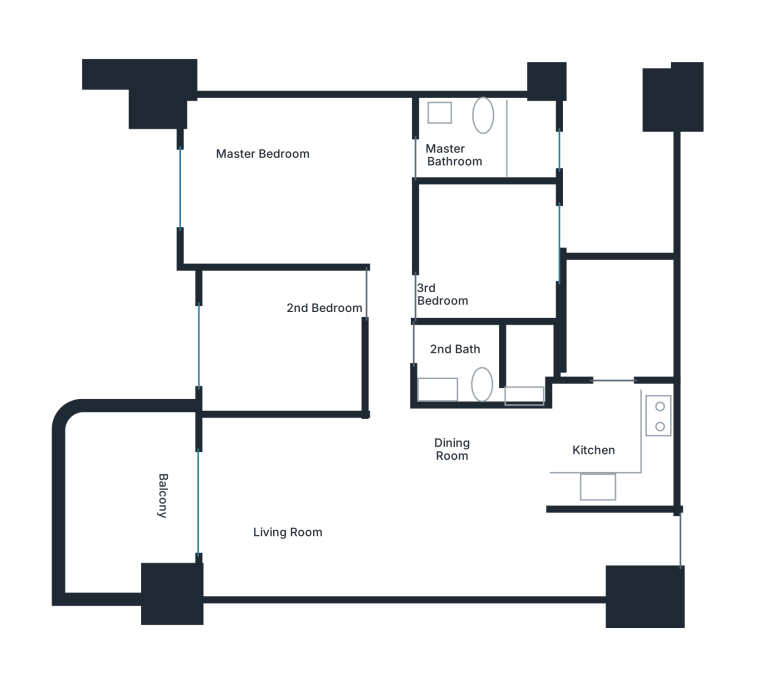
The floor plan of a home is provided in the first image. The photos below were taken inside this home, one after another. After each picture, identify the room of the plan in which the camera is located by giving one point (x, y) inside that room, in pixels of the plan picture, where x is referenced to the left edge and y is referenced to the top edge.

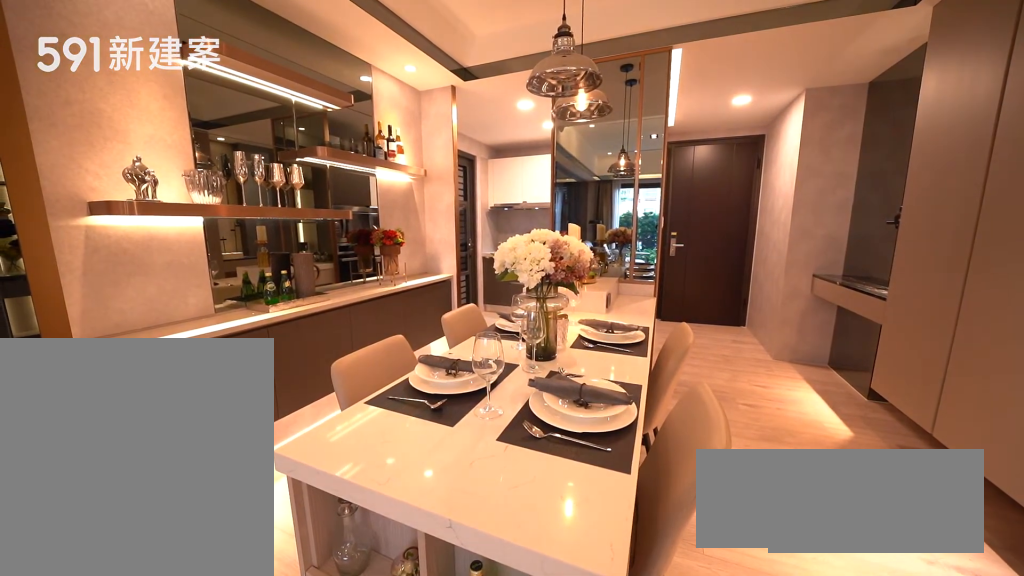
(484, 462)
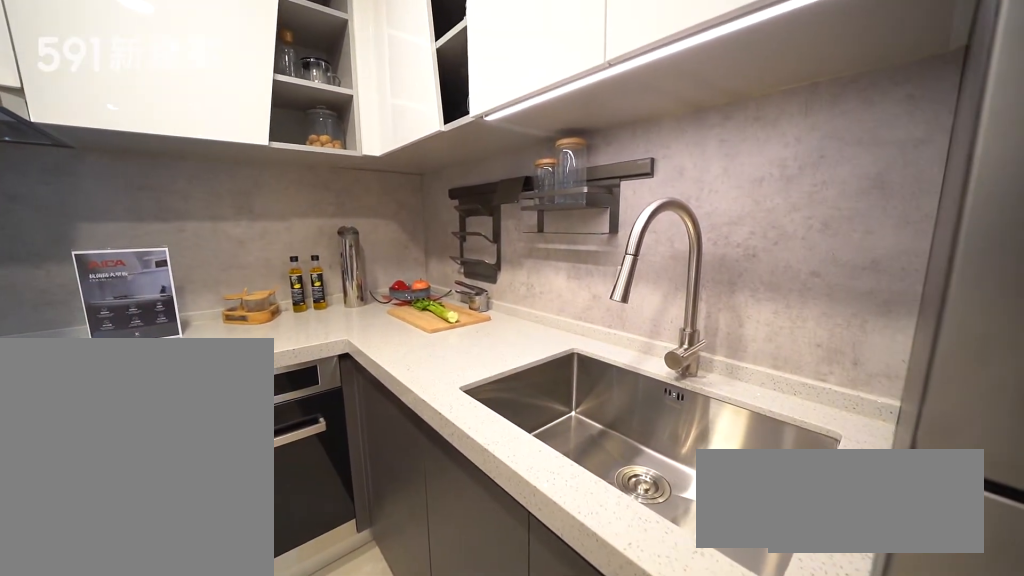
(616, 446)
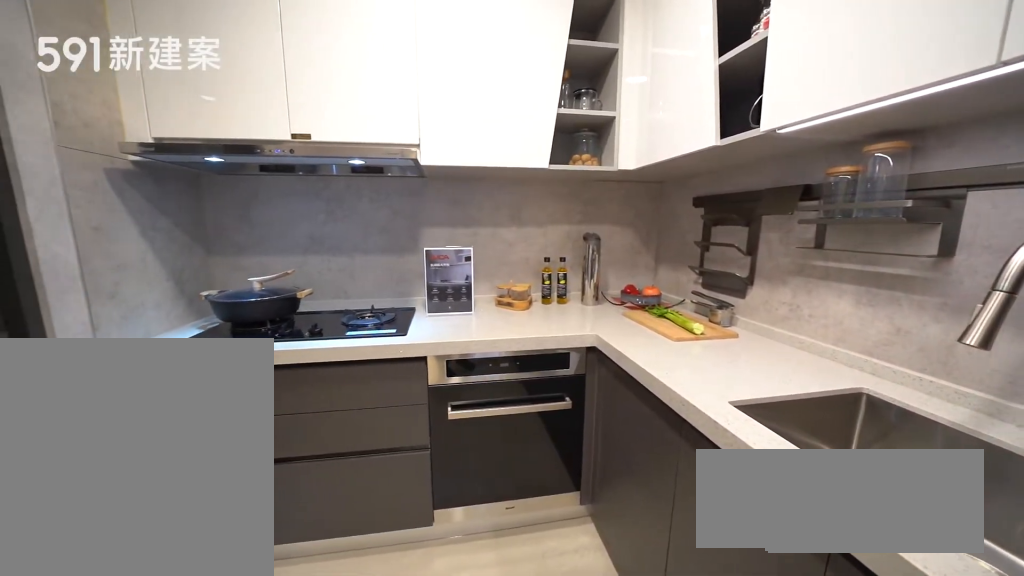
(616, 446)
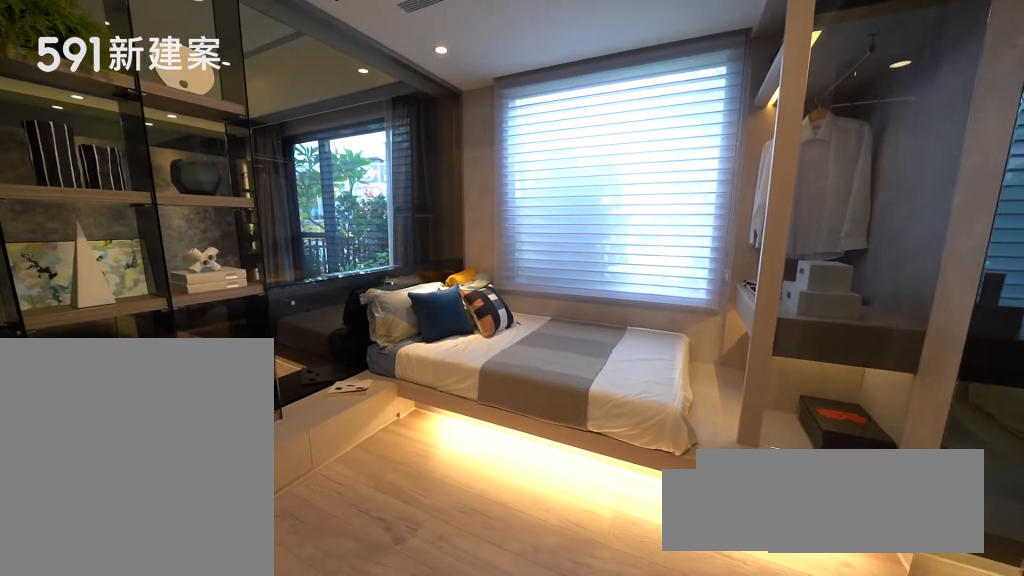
(278, 343)
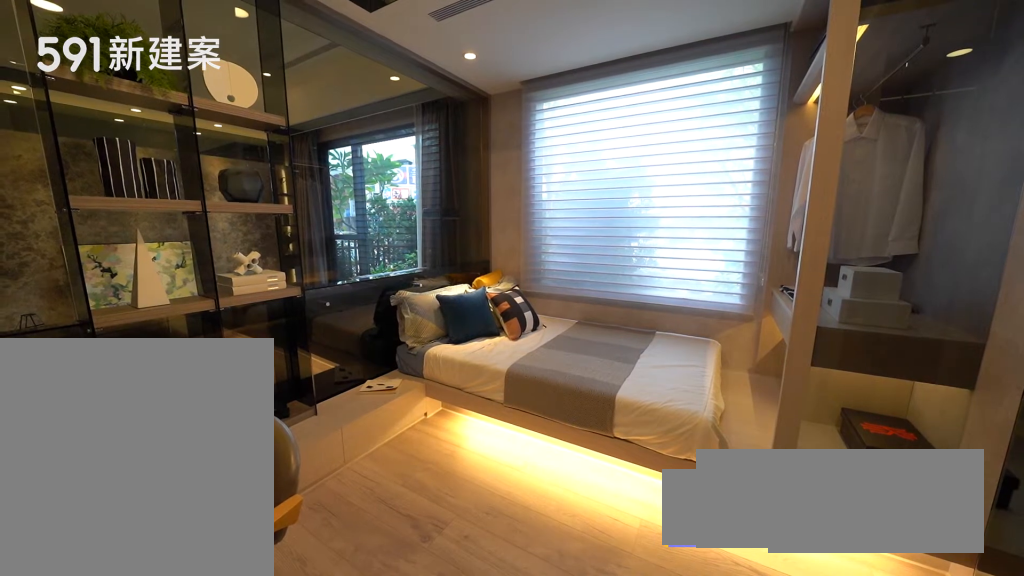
(278, 343)
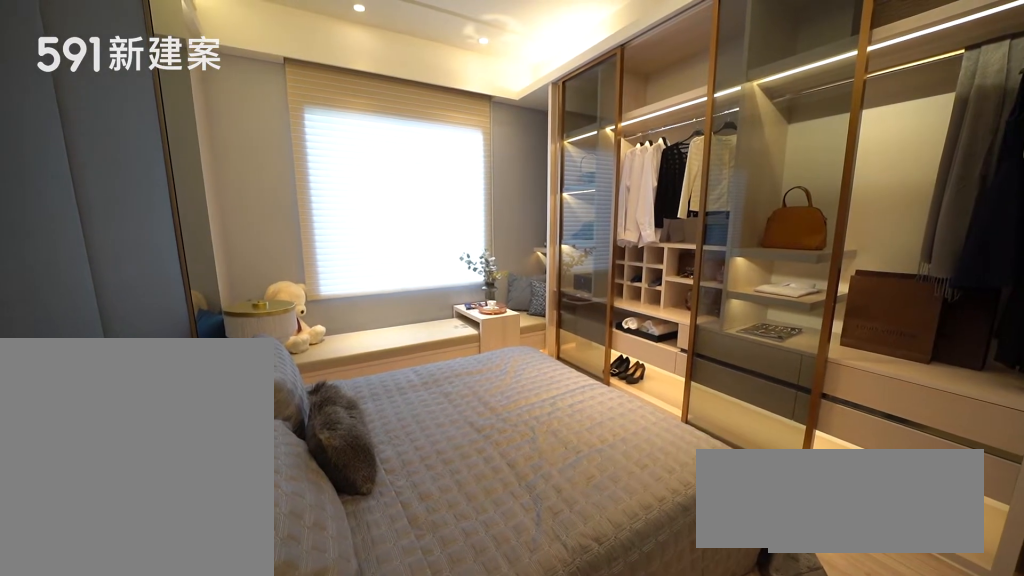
(296, 176)
